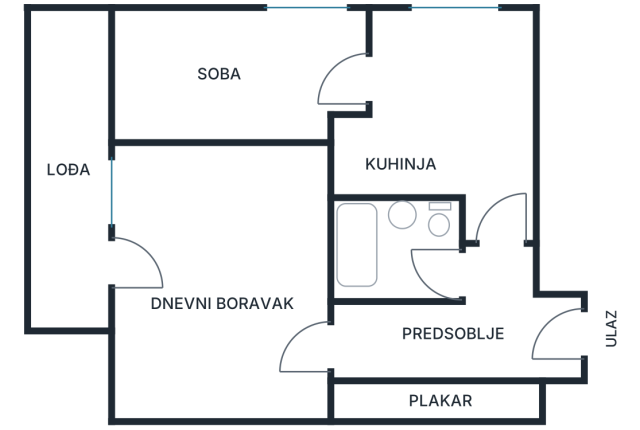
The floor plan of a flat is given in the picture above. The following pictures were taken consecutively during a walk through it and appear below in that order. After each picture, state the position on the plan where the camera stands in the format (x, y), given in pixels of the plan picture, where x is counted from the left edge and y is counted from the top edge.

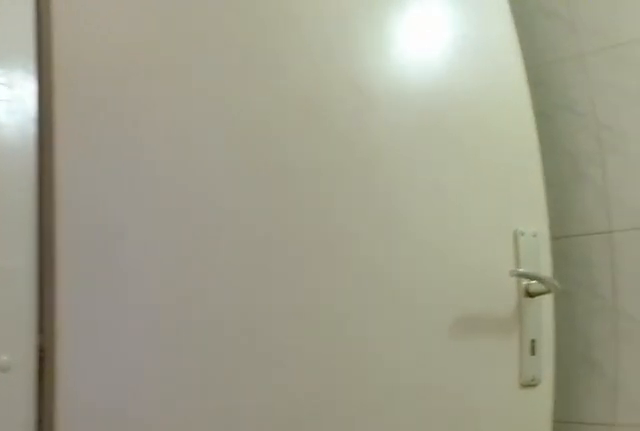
(489, 256)
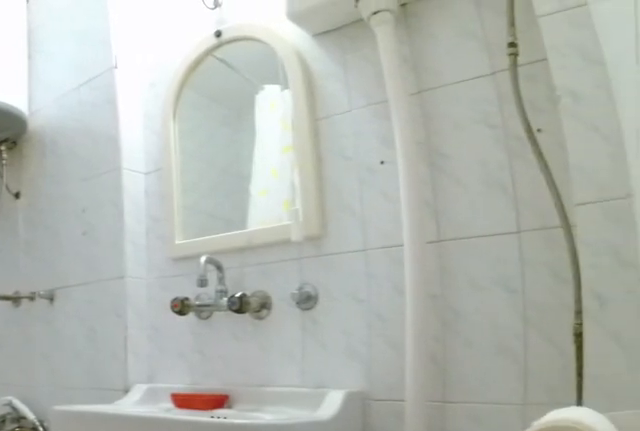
(473, 269)
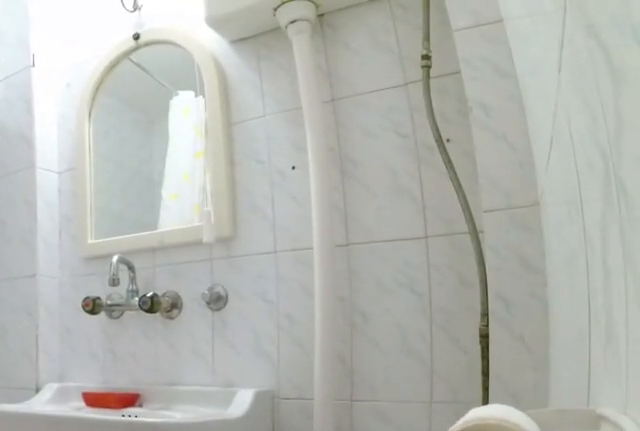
(466, 268)
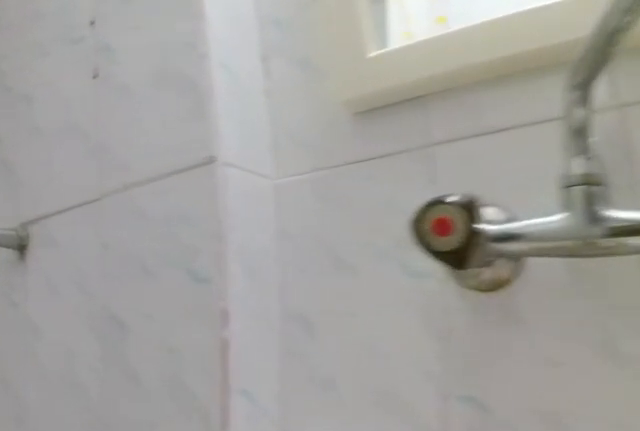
(419, 244)
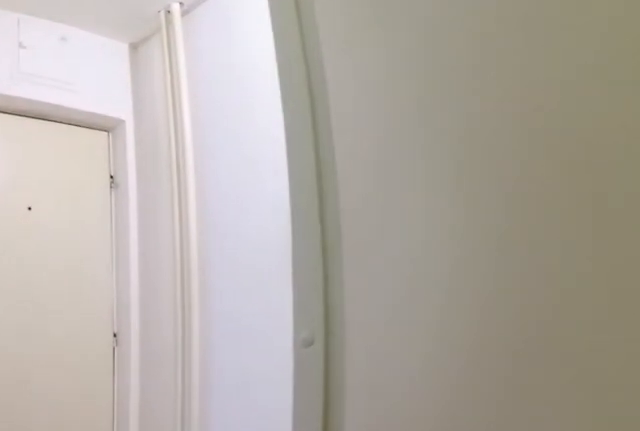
(427, 251)
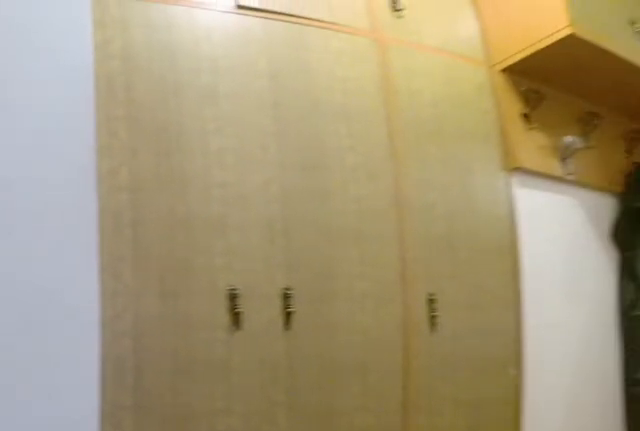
(509, 301)
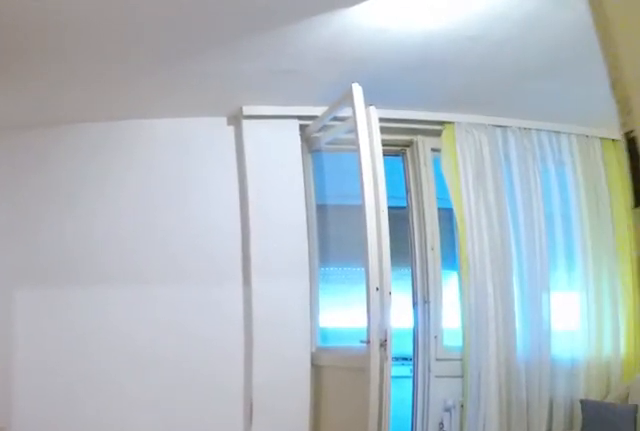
(348, 339)
